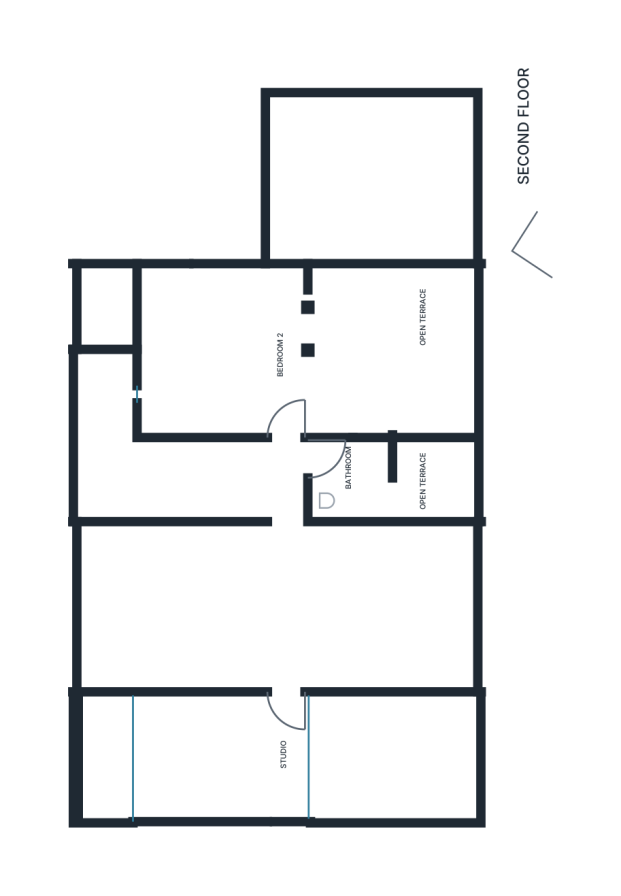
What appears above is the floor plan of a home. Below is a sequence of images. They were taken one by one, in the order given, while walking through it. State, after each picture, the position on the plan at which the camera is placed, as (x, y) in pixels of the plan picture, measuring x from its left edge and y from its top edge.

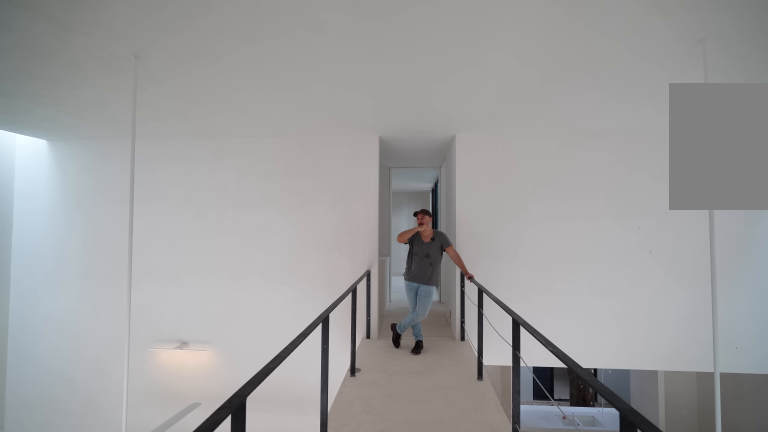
(277, 636)
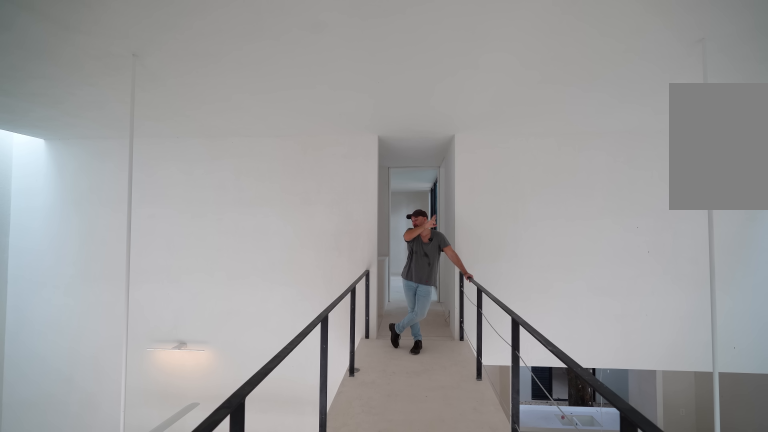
(277, 637)
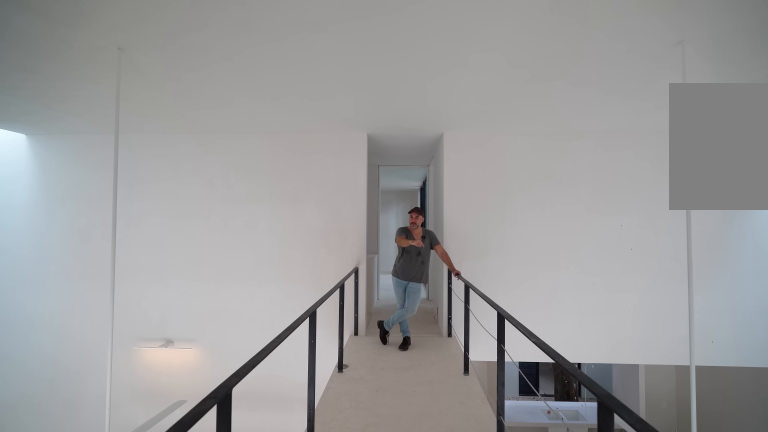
(277, 636)
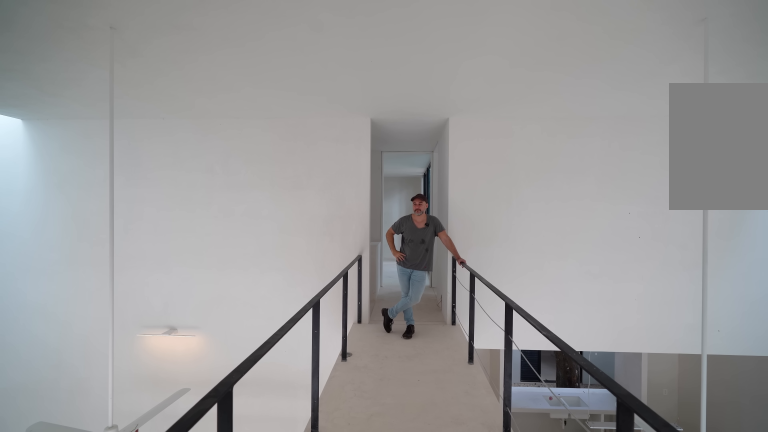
(277, 637)
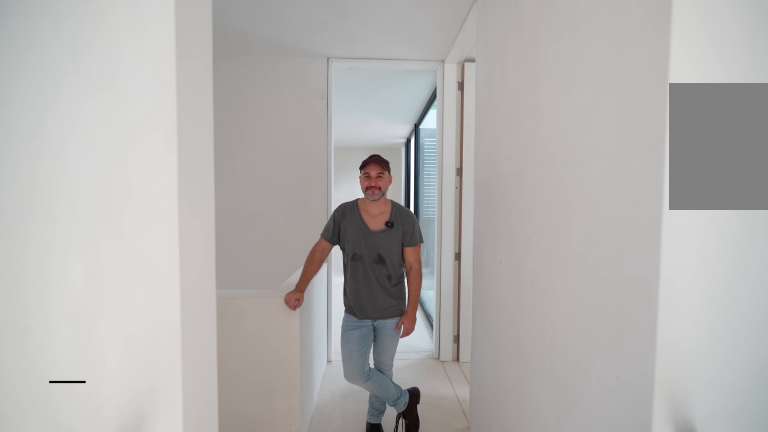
(285, 530)
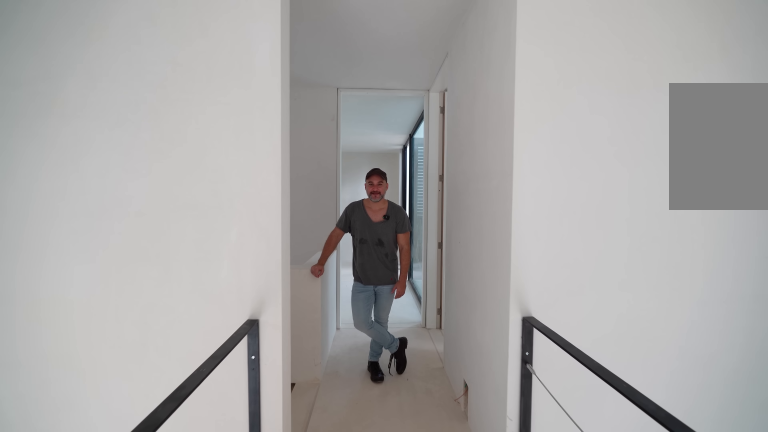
(285, 530)
